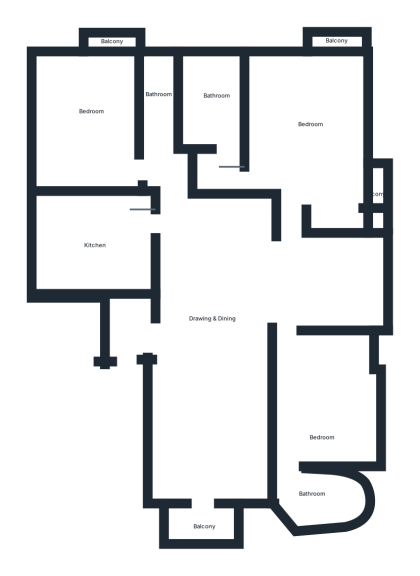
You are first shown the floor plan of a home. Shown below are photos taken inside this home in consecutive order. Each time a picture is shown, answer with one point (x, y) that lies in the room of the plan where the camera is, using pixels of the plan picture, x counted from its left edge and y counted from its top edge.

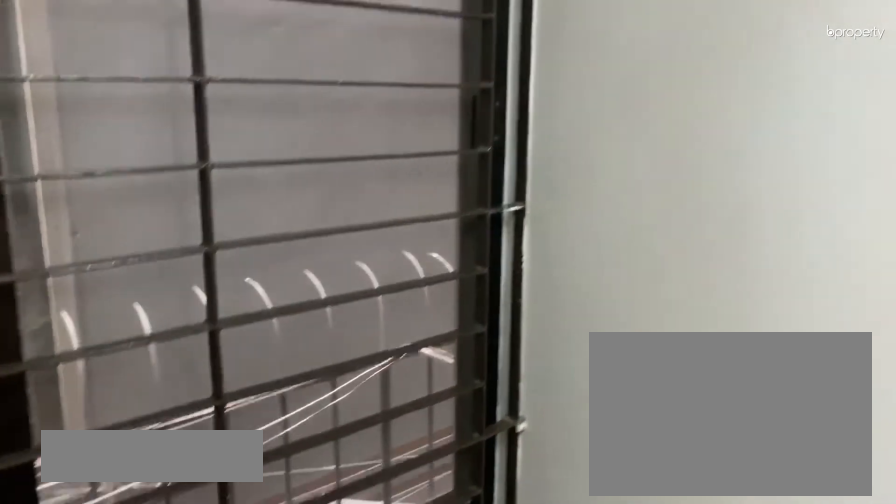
(381, 194)
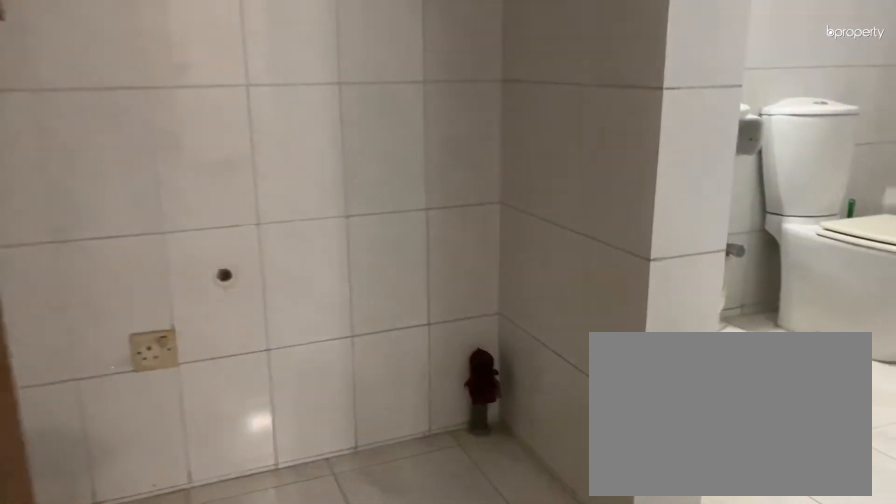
(214, 101)
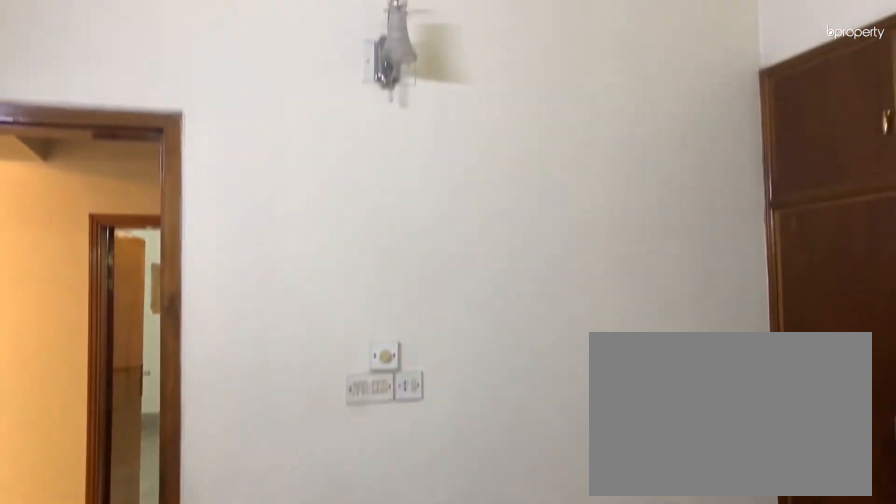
(323, 409)
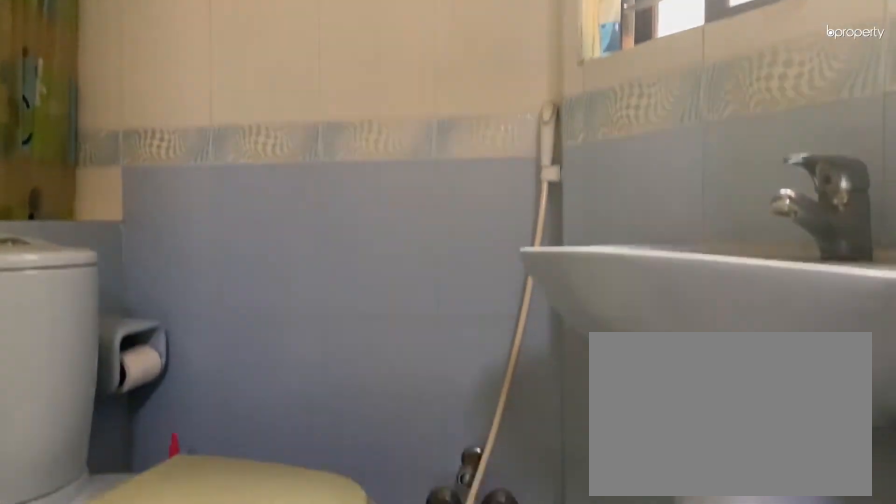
(323, 499)
